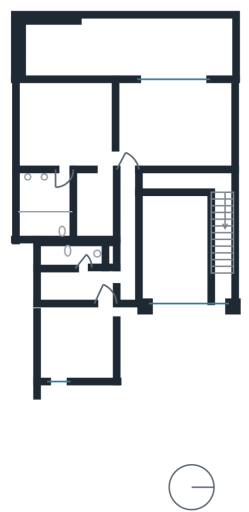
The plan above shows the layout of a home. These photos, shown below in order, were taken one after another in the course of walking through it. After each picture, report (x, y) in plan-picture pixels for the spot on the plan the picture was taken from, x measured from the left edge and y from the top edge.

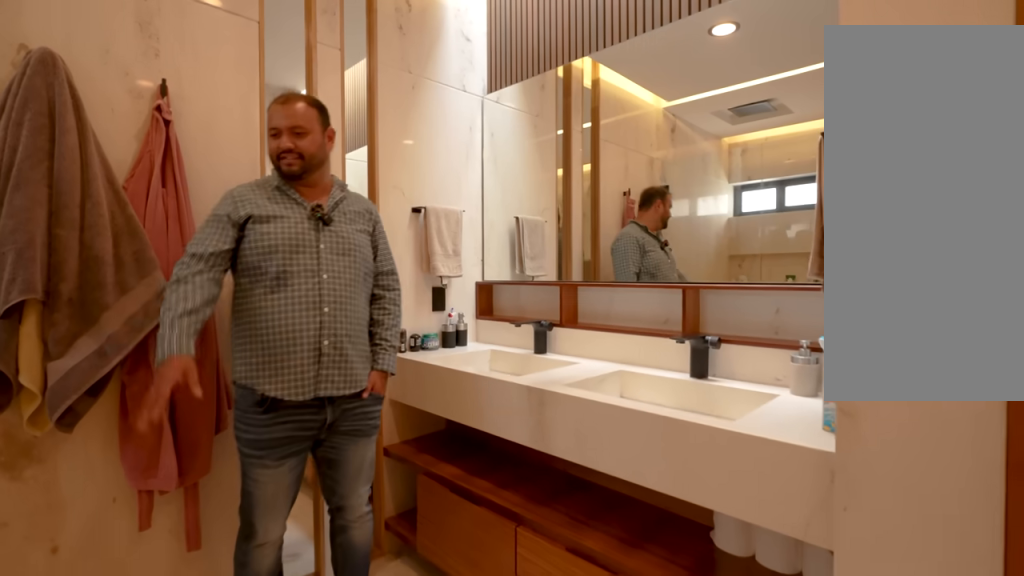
(55, 194)
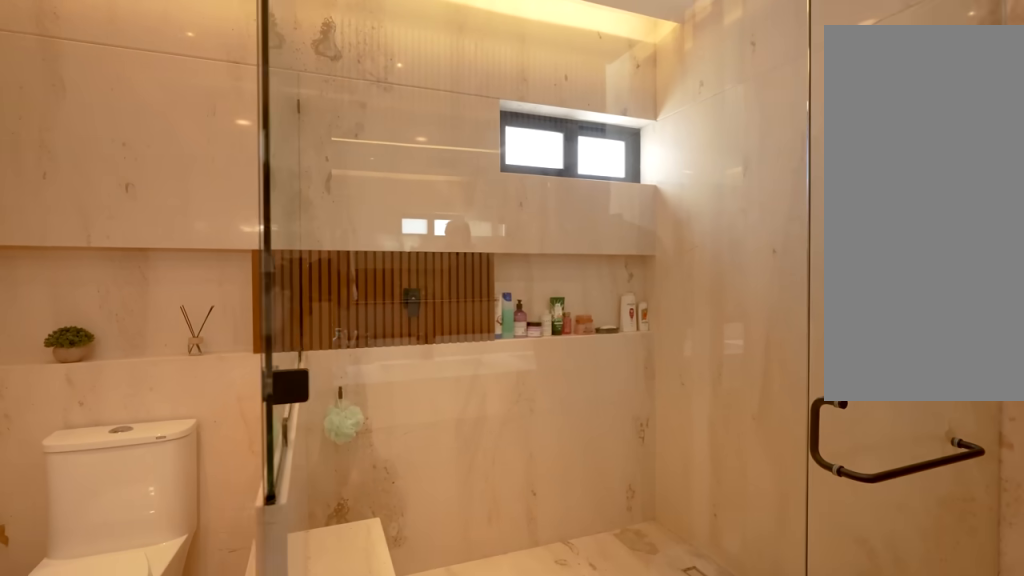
(51, 194)
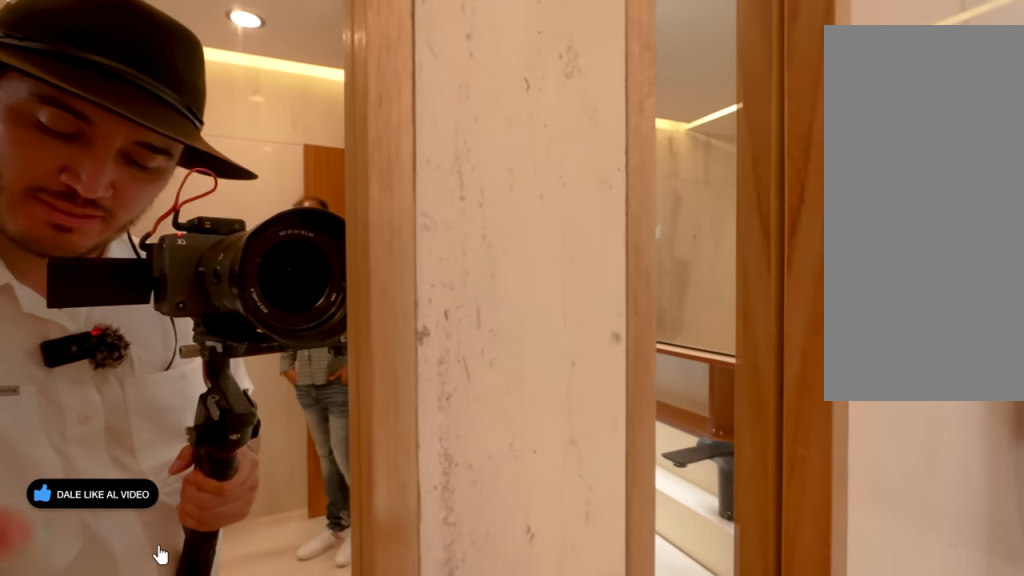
(31, 190)
